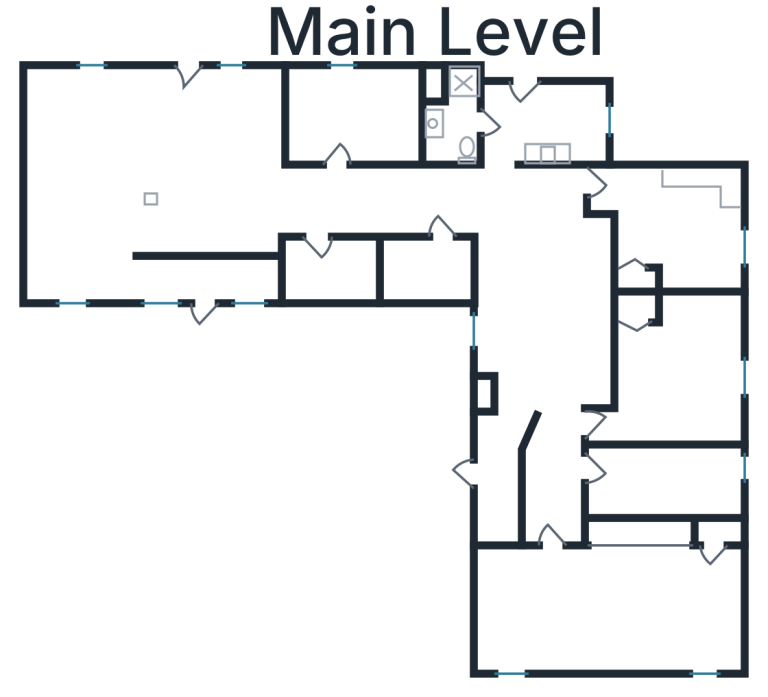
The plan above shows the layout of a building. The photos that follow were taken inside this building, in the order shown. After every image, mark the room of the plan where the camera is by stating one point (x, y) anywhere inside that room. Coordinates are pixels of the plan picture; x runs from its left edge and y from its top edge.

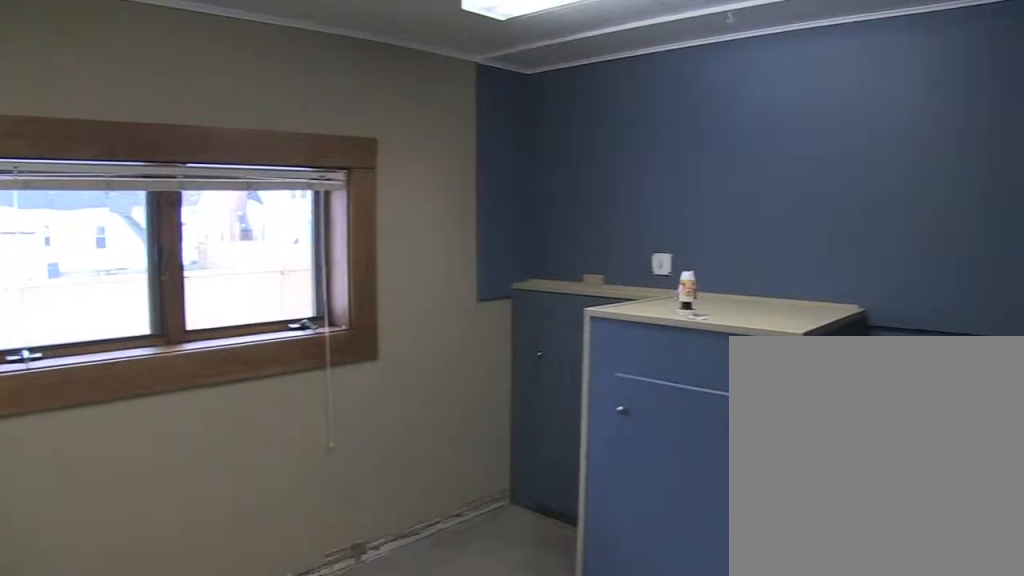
(354, 115)
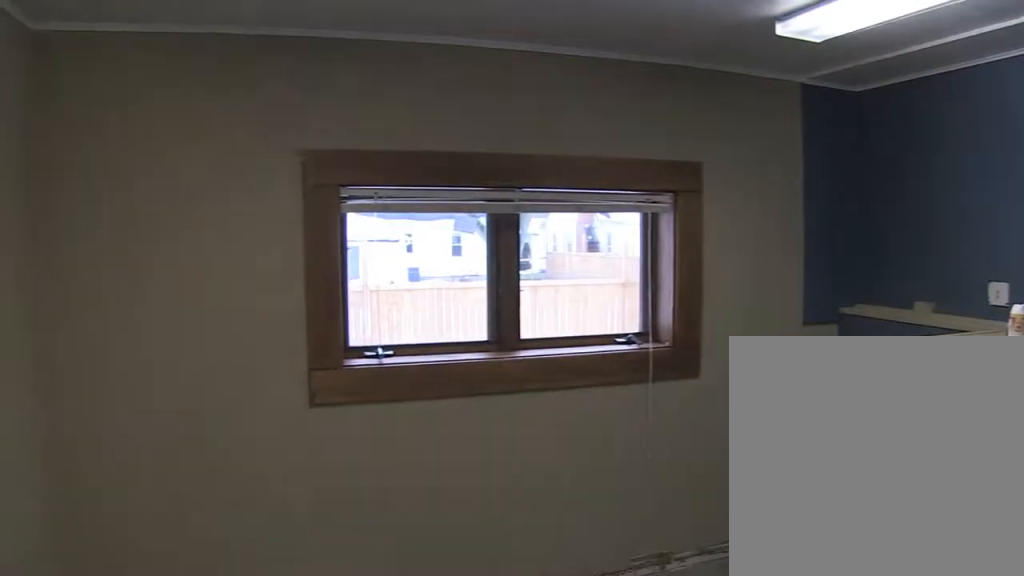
(354, 115)
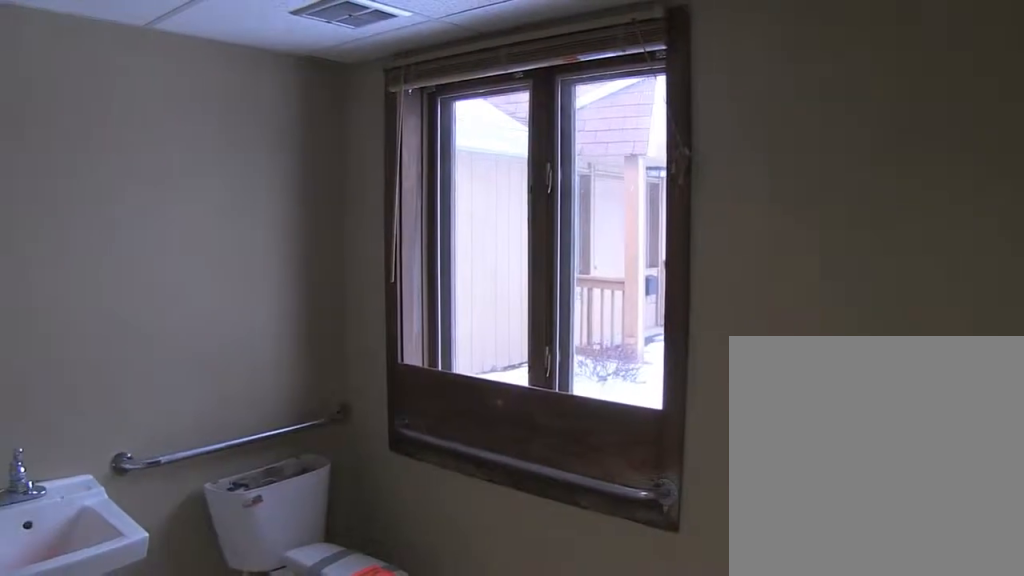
(332, 270)
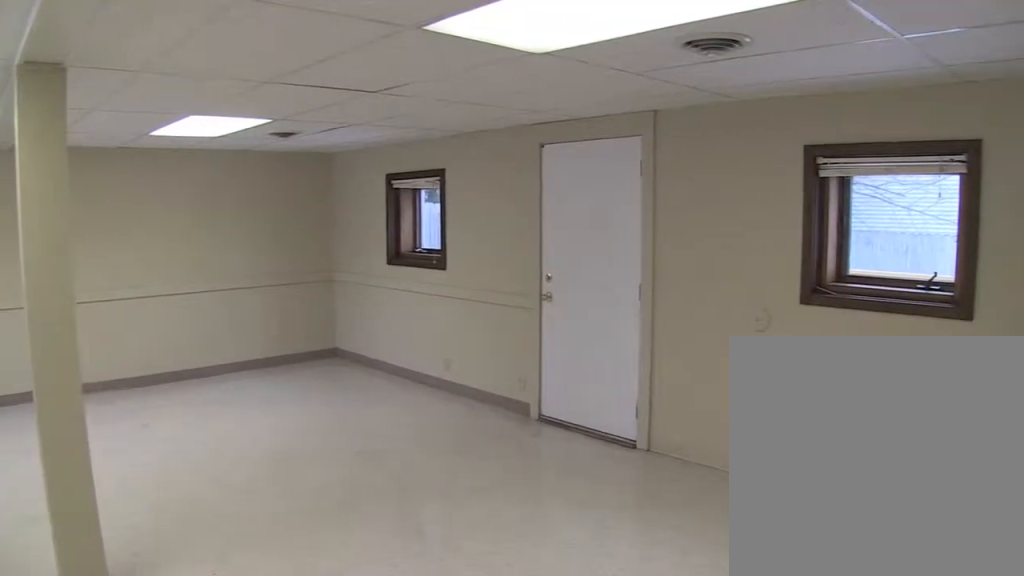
(146, 172)
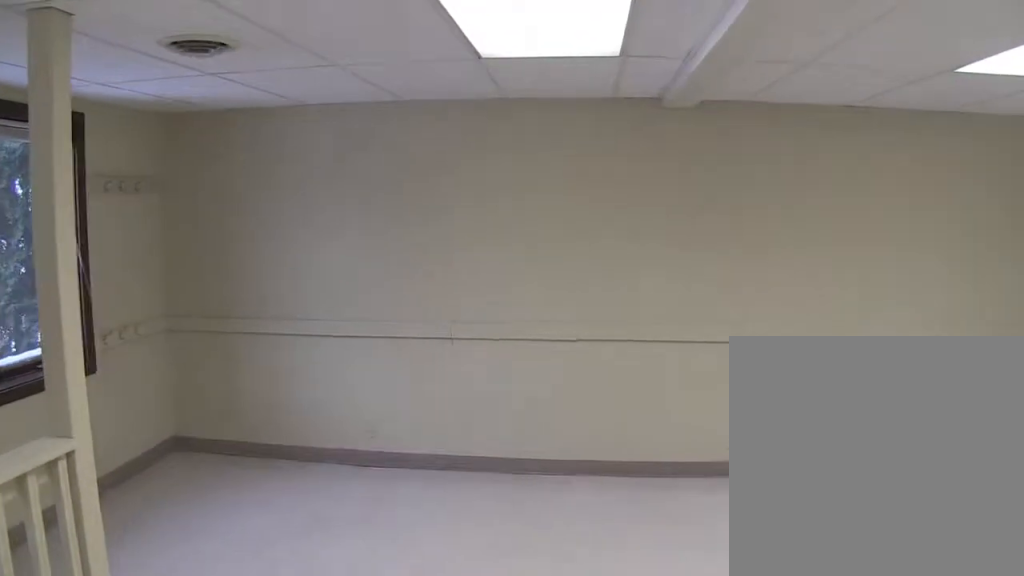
(146, 172)
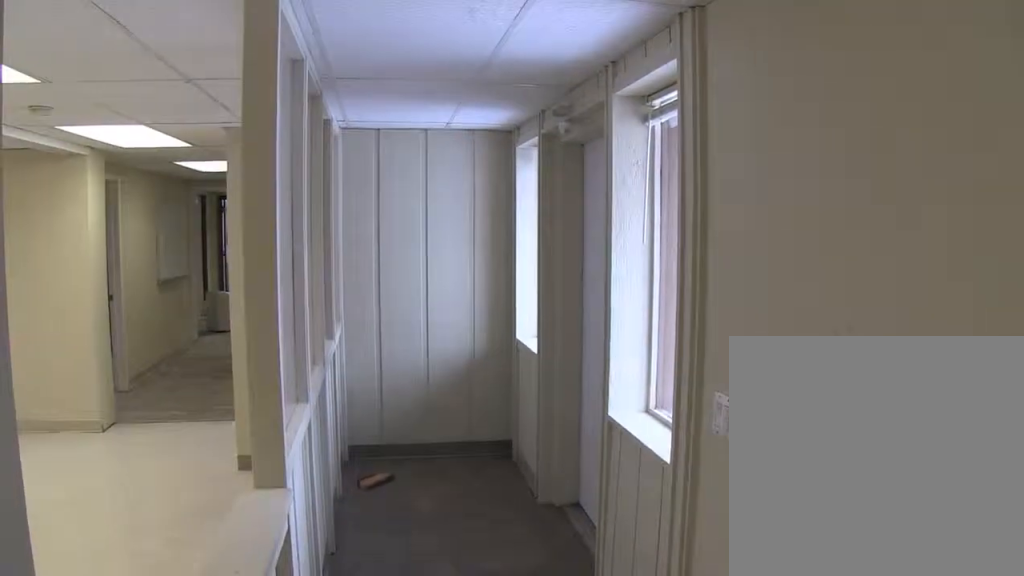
(208, 280)
